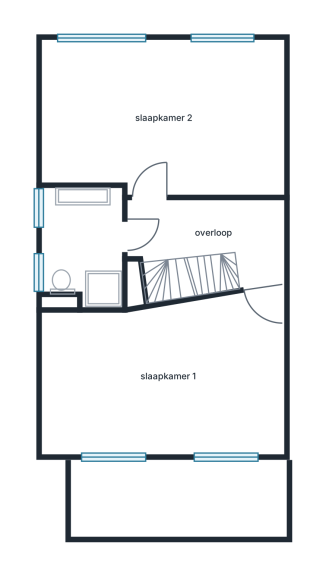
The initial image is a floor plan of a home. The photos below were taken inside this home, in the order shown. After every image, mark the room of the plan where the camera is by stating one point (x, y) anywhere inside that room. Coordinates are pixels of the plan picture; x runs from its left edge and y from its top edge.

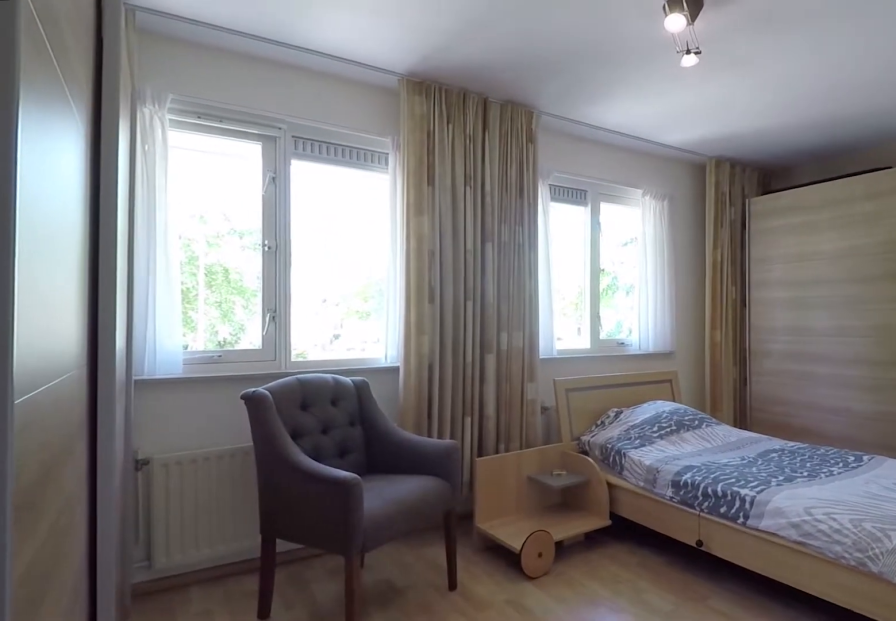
(171, 364)
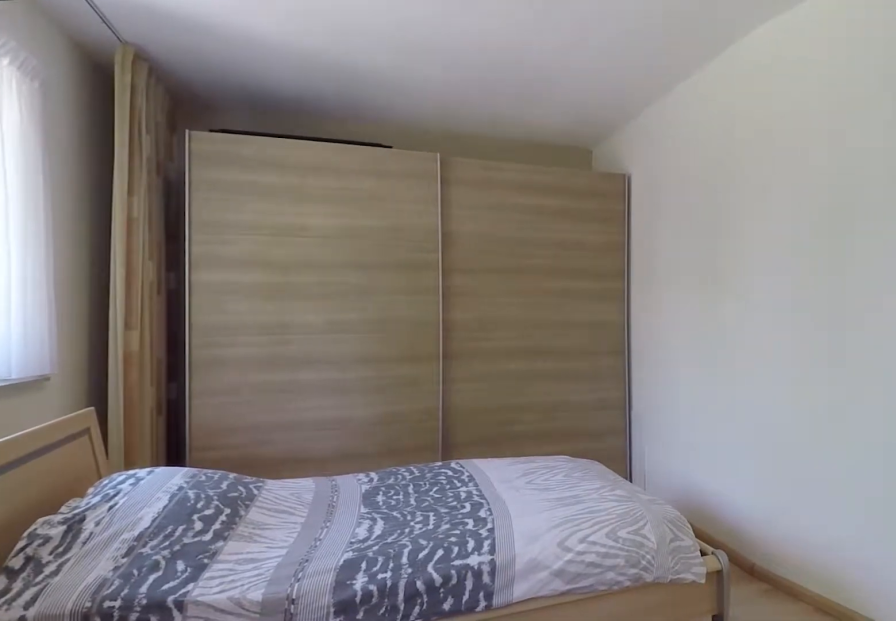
(171, 364)
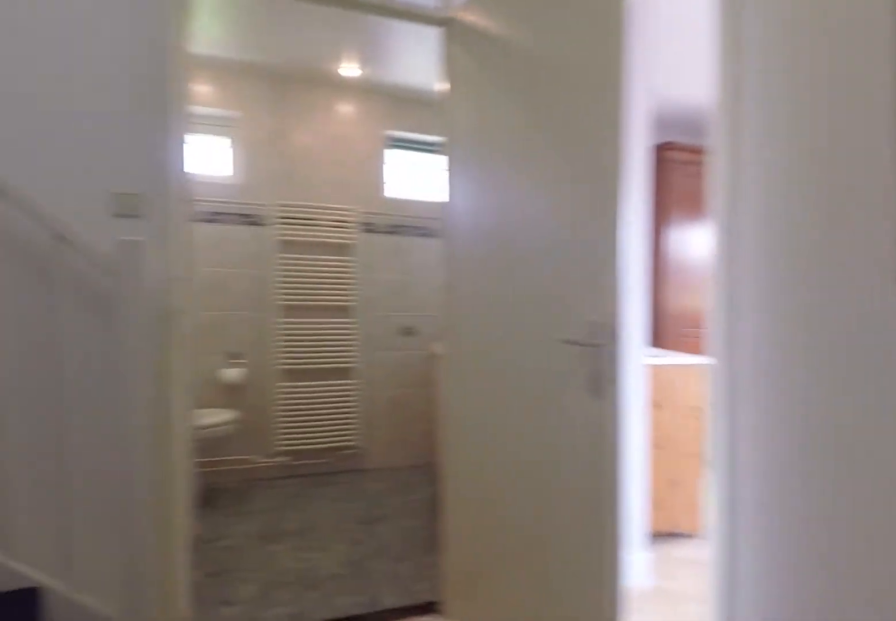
(207, 235)
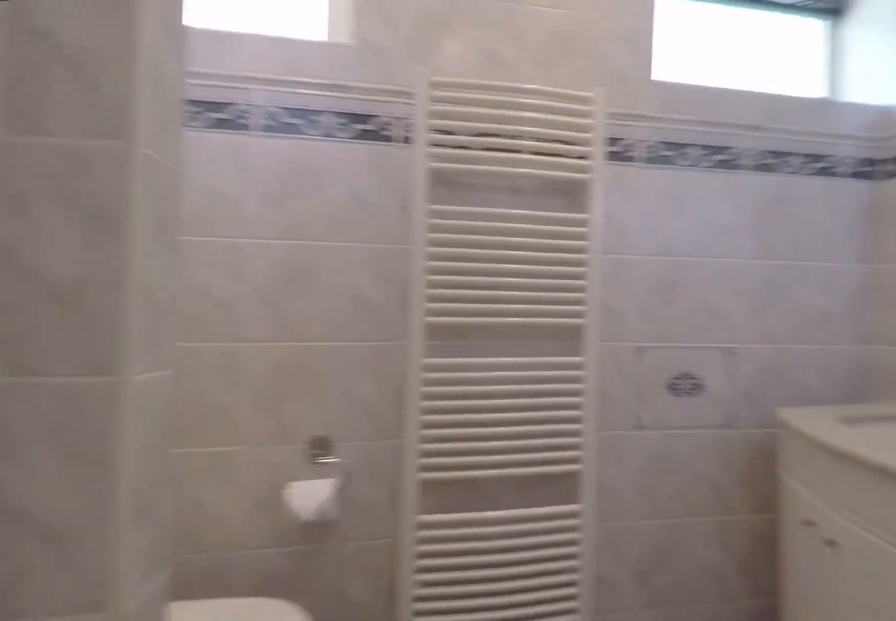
(85, 244)
